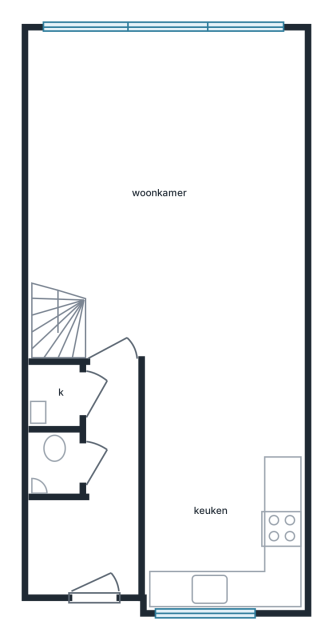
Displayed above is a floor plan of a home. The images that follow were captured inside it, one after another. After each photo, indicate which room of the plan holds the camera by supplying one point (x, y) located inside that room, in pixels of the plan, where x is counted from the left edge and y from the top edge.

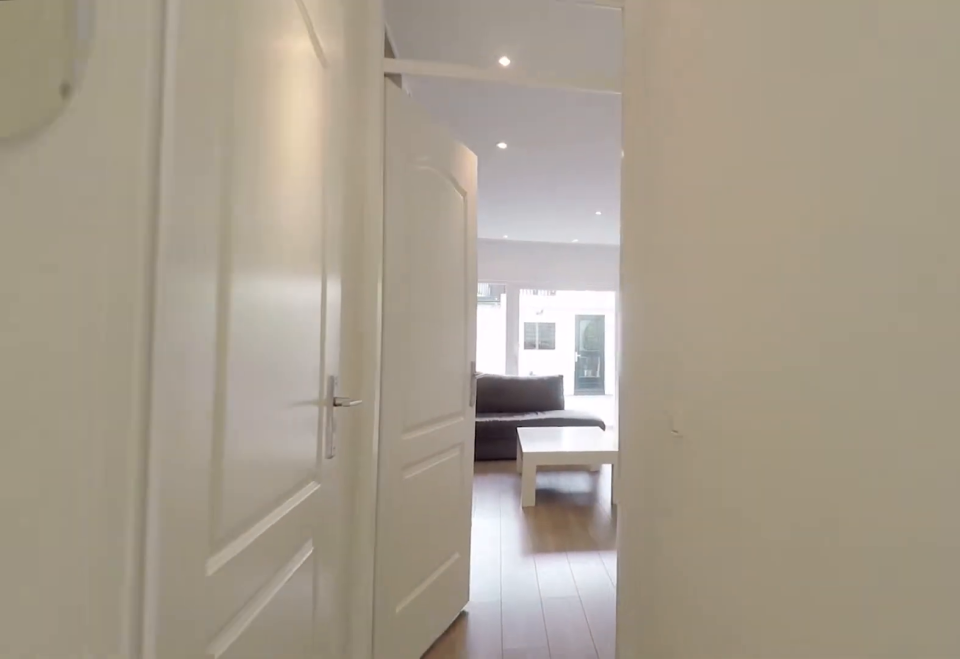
(96, 500)
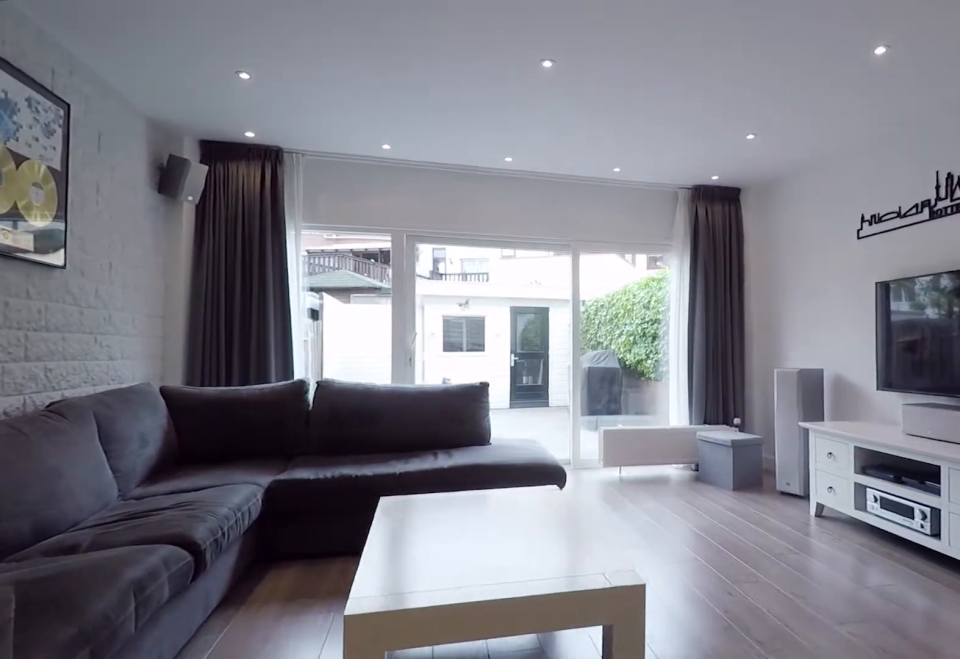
(171, 192)
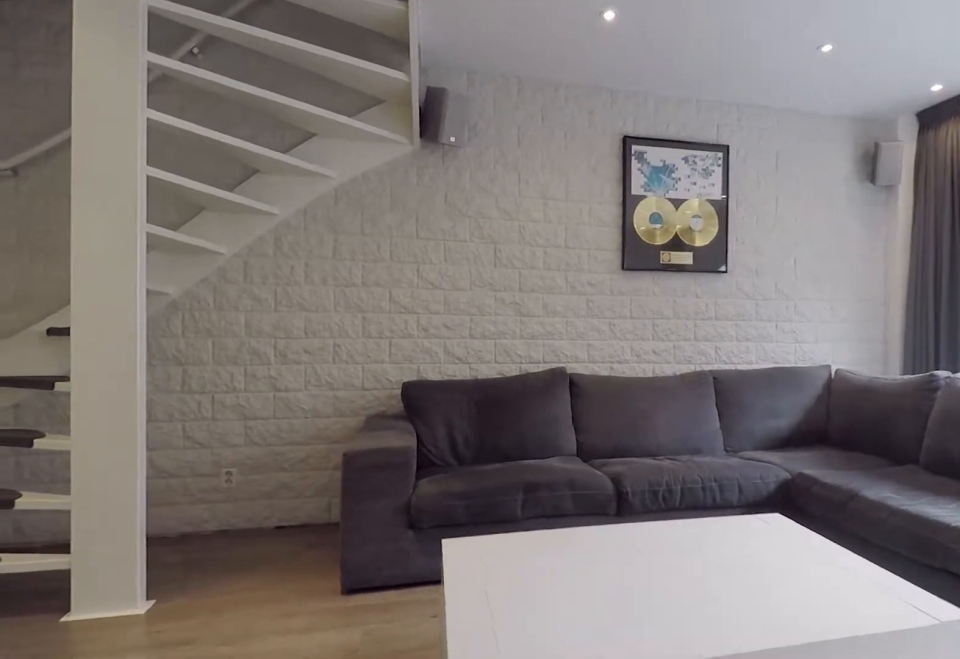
(171, 192)
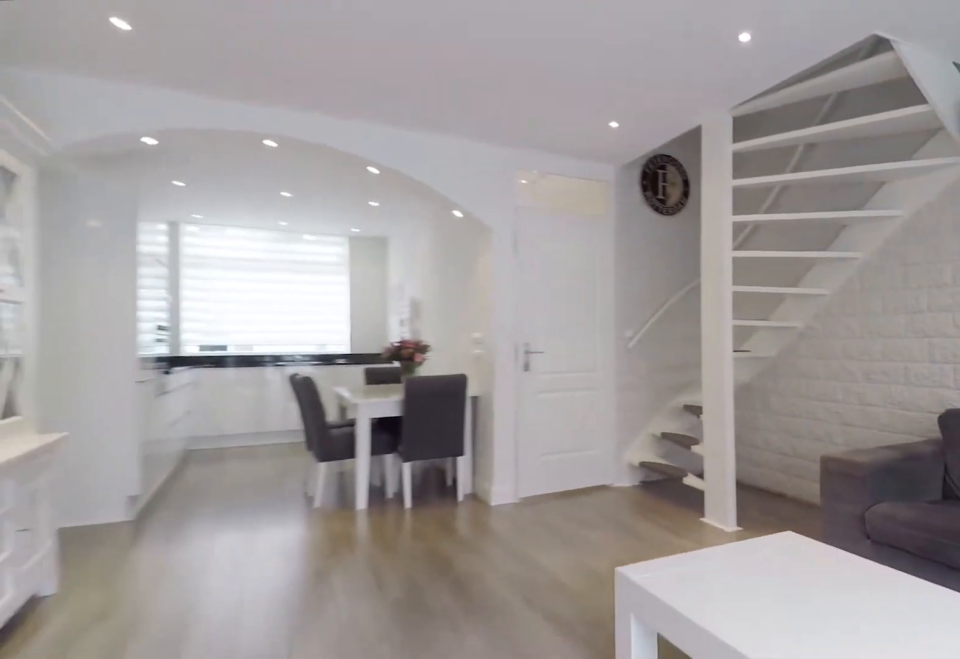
(171, 192)
